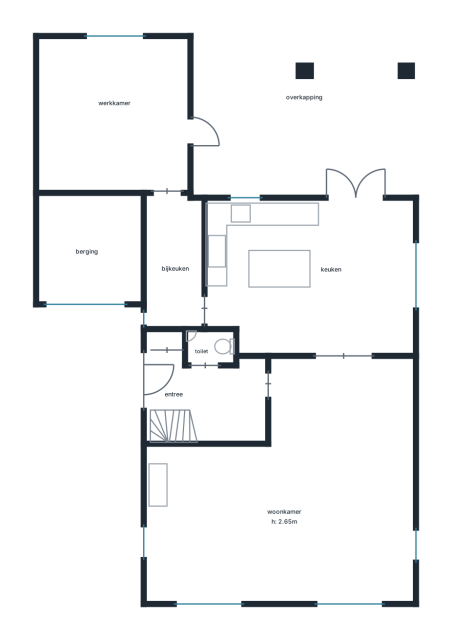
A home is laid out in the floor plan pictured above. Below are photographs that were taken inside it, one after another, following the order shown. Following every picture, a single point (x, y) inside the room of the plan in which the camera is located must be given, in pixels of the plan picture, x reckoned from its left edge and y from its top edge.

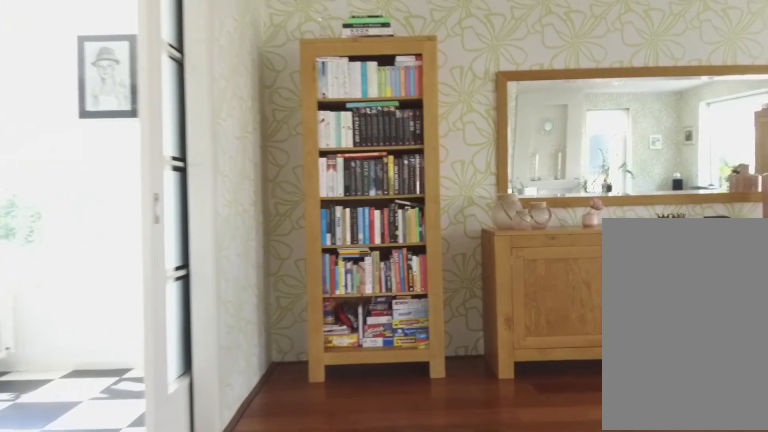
(297, 496)
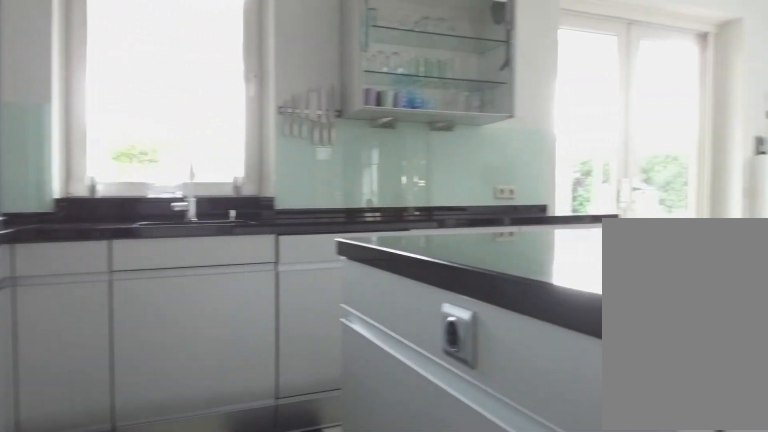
(329, 281)
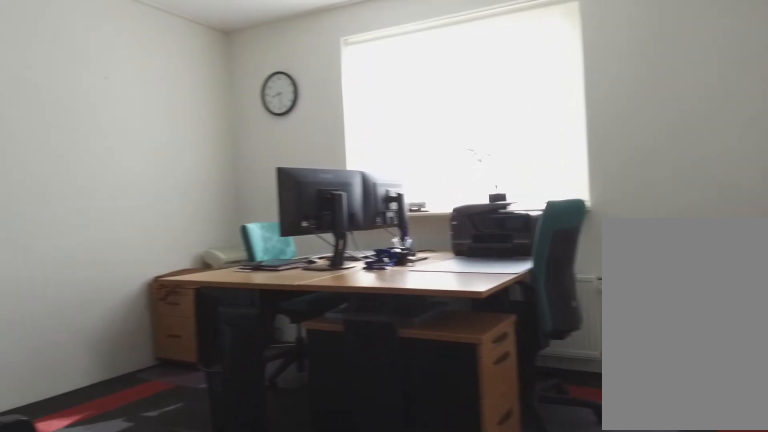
(115, 115)
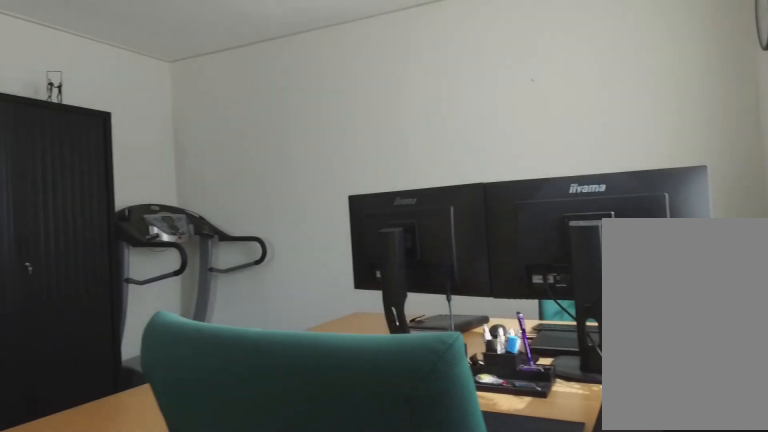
(115, 115)
